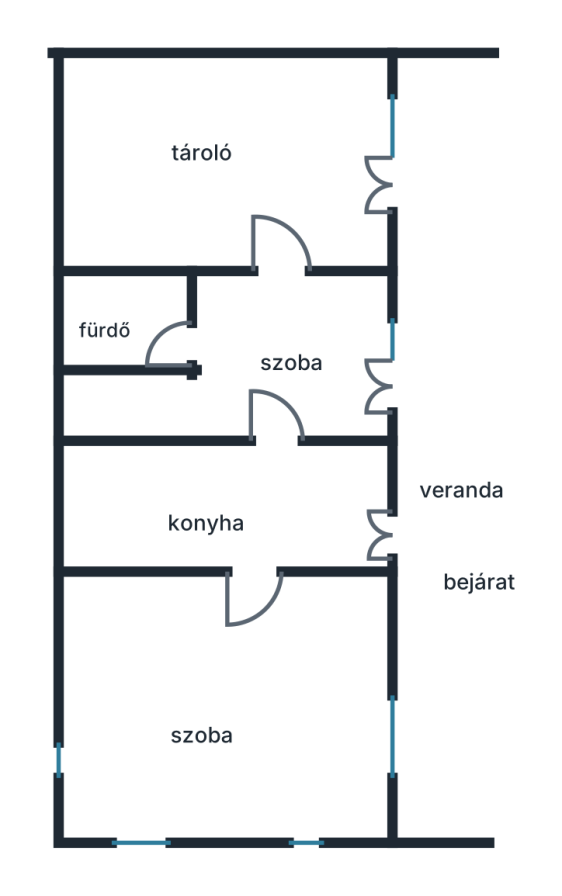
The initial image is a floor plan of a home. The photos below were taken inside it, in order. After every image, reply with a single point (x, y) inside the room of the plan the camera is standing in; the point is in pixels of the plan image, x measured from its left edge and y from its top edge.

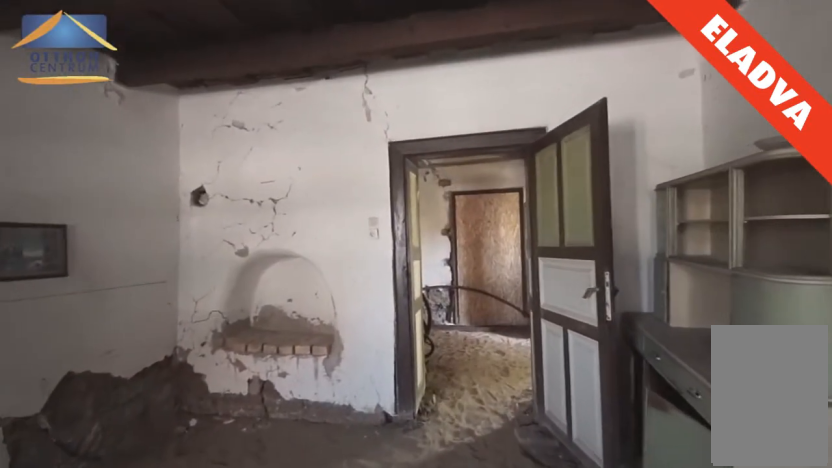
(252, 762)
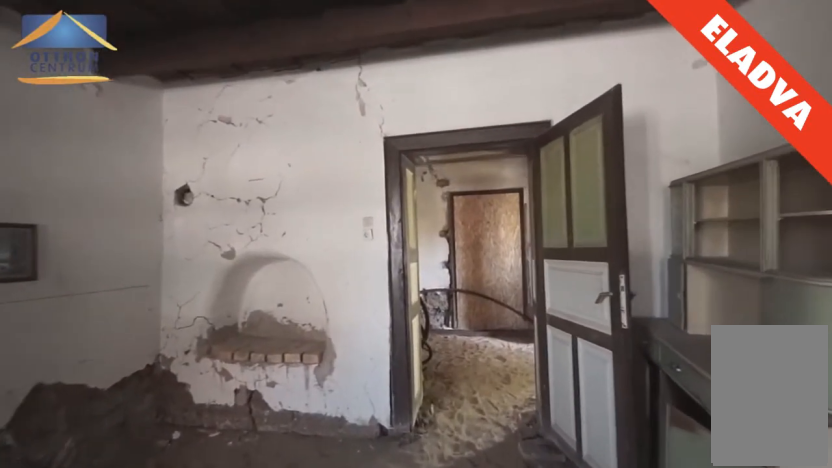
(253, 779)
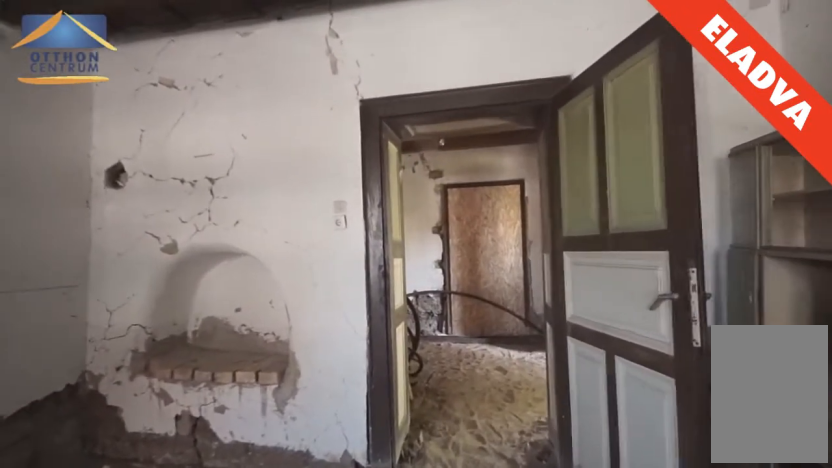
(251, 736)
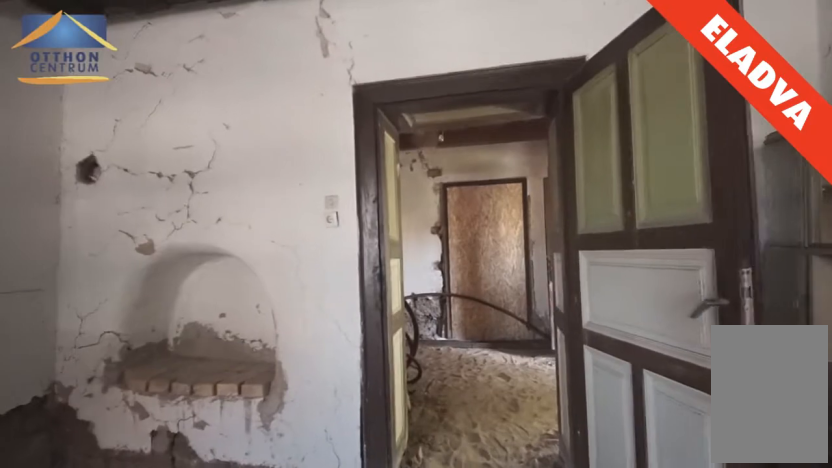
(249, 719)
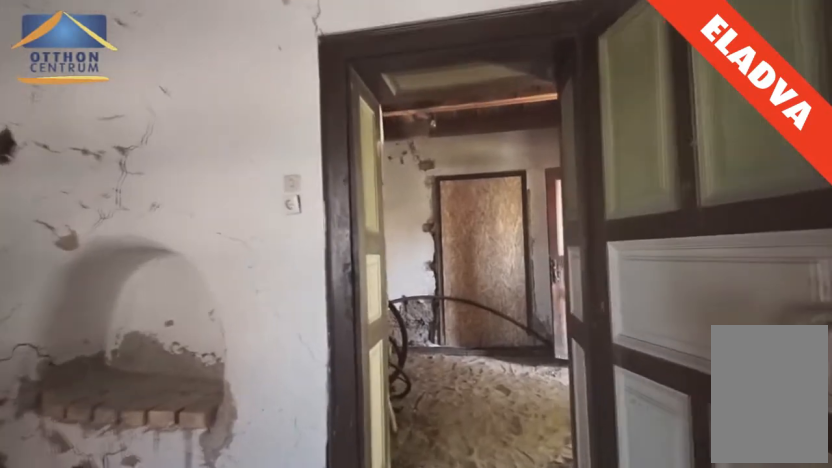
(243, 689)
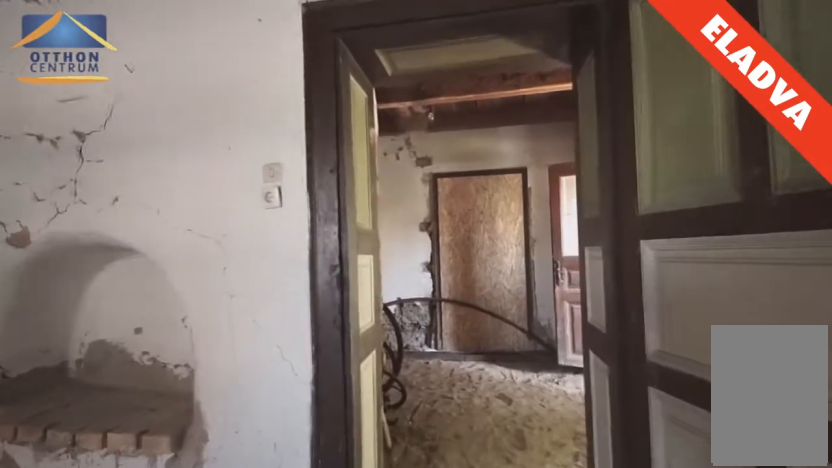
(243, 673)
